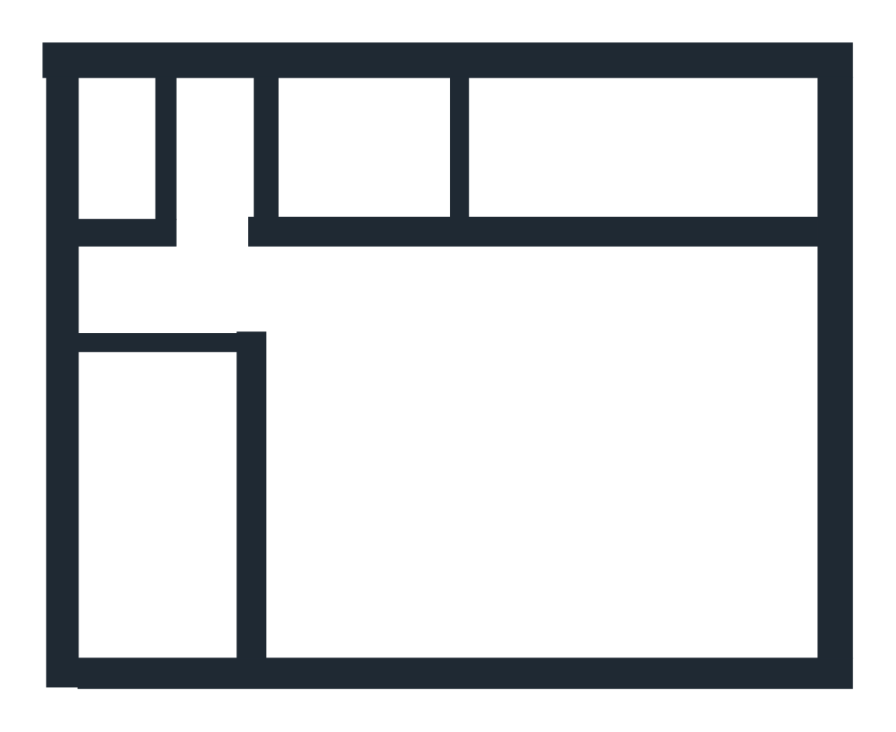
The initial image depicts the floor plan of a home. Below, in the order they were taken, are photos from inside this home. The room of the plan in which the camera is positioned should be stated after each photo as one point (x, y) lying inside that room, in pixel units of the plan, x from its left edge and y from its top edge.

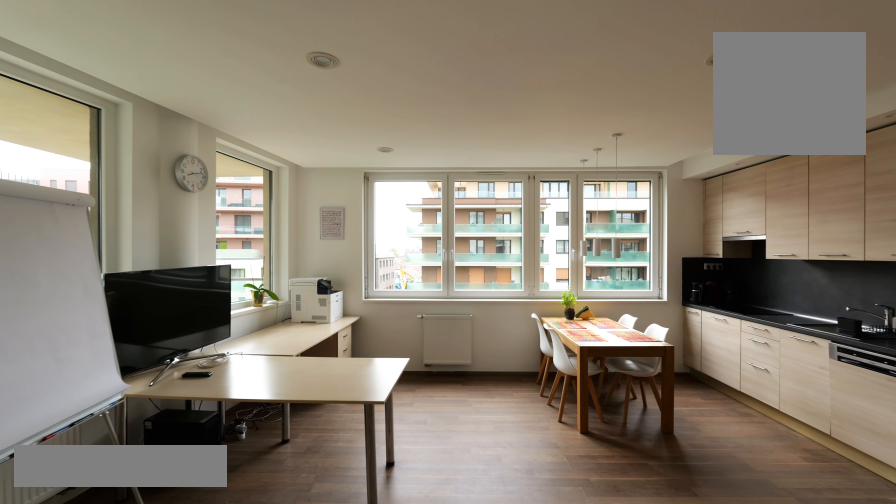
(439, 412)
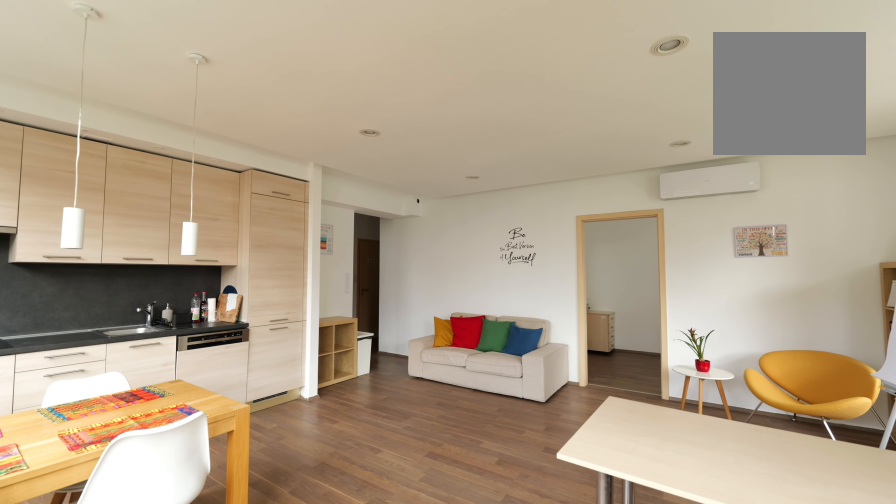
(439, 413)
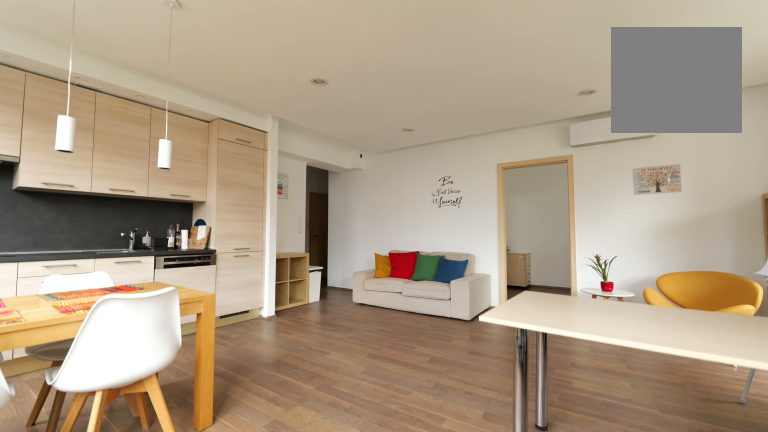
(439, 413)
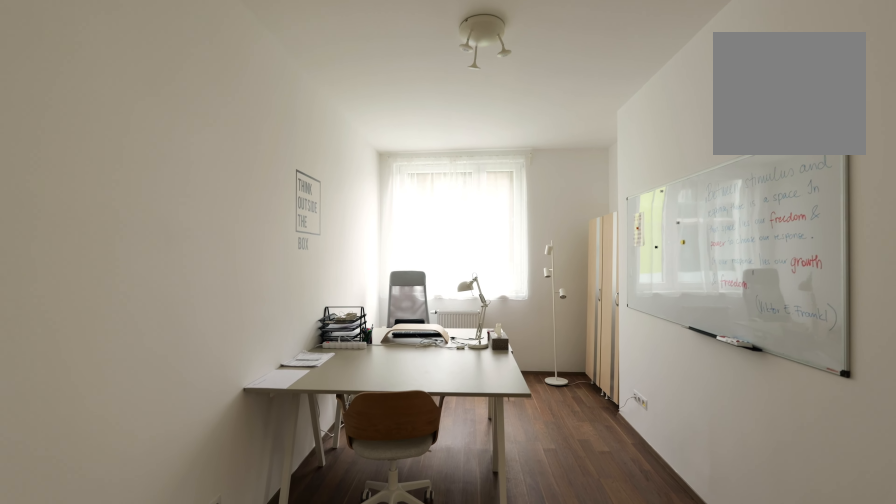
(563, 154)
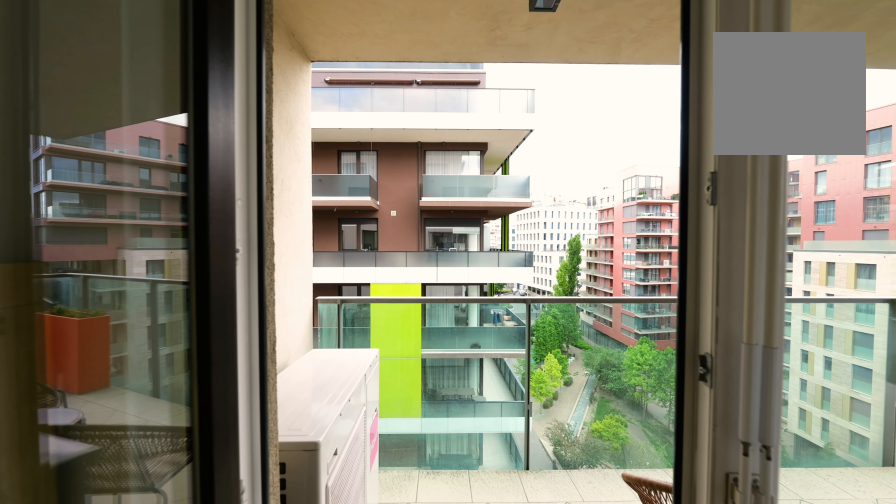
(630, 401)
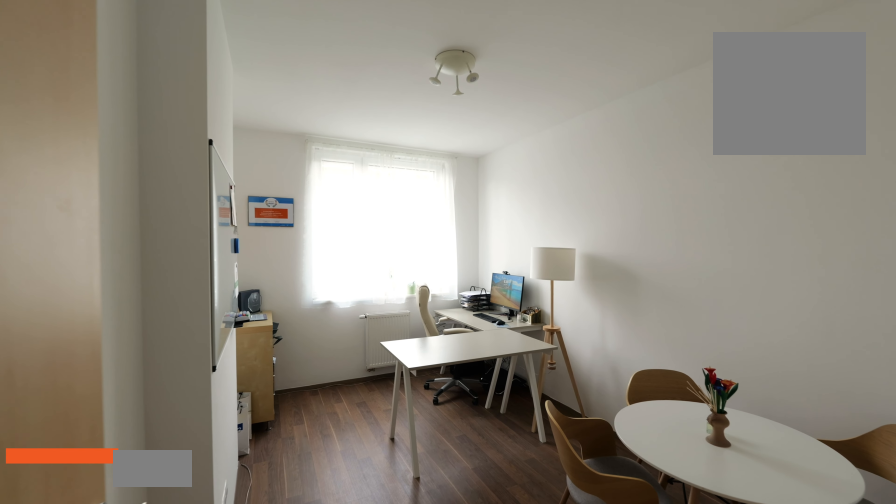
(147, 547)
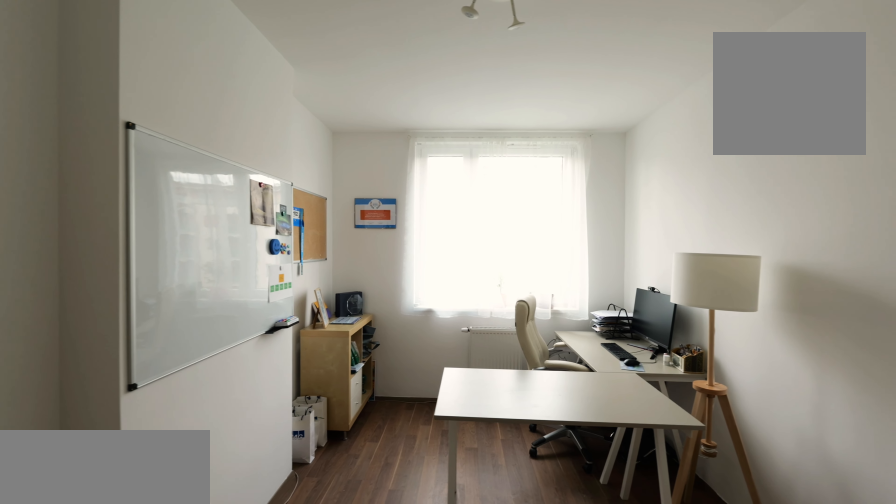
(147, 547)
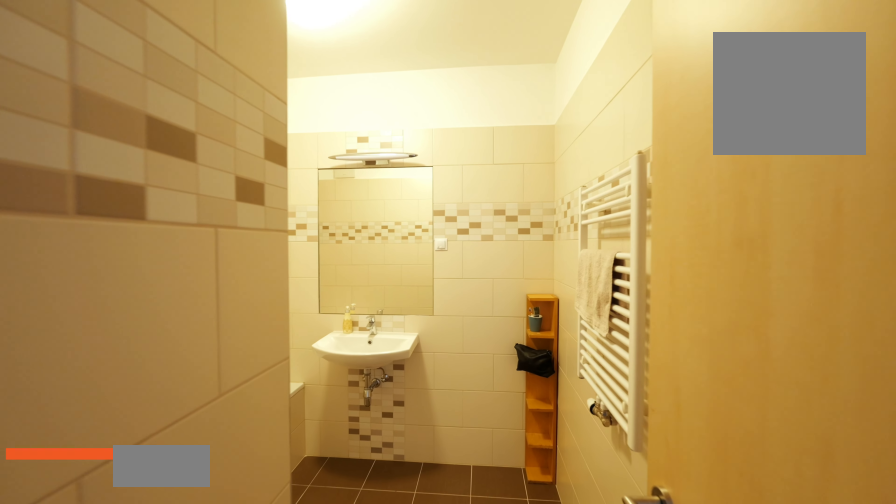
(338, 166)
